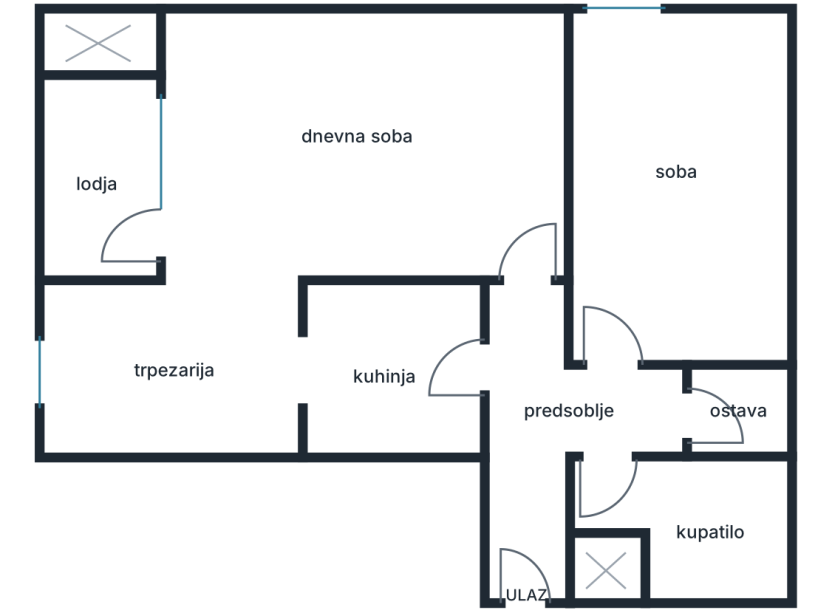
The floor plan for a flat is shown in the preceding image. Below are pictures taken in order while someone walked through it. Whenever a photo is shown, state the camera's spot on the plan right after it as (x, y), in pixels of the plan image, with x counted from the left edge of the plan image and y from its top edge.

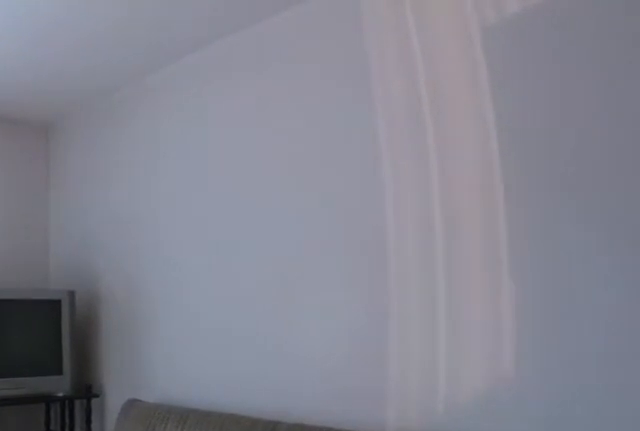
(627, 341)
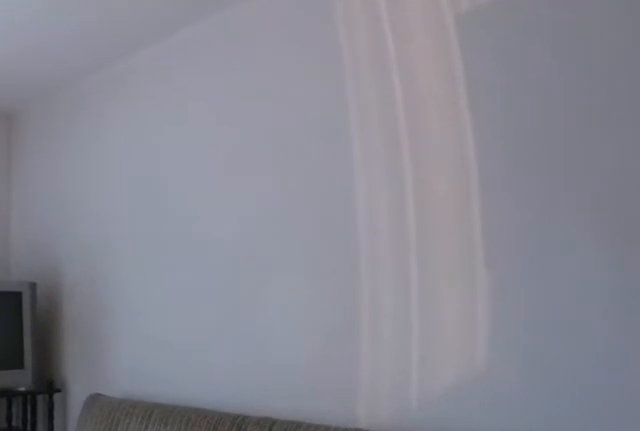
(627, 323)
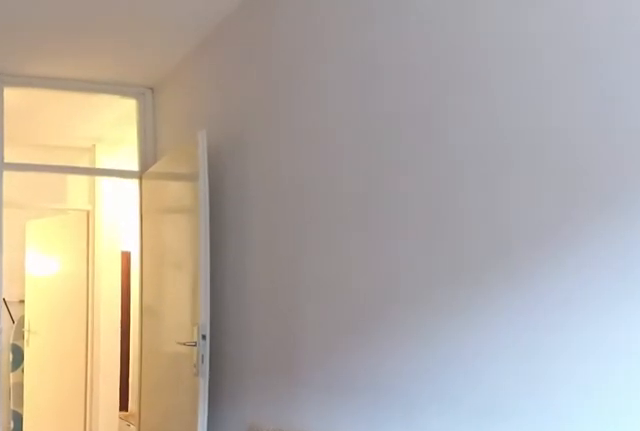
(629, 69)
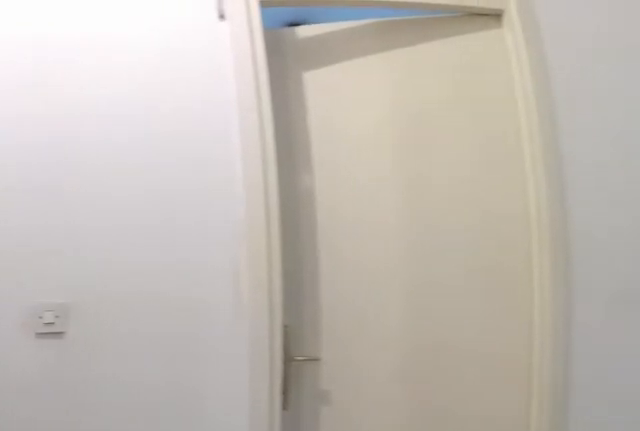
(648, 414)
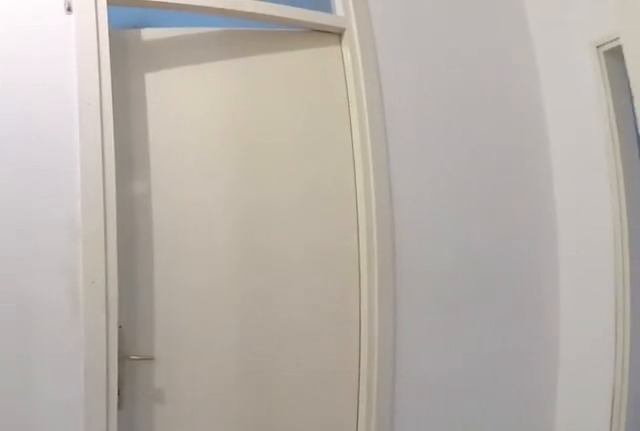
(649, 422)
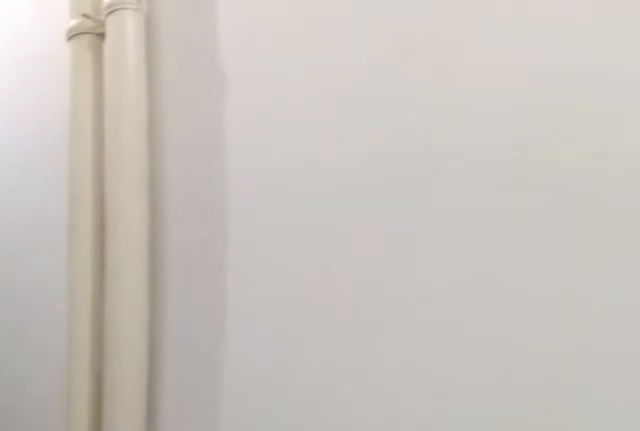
(519, 399)
